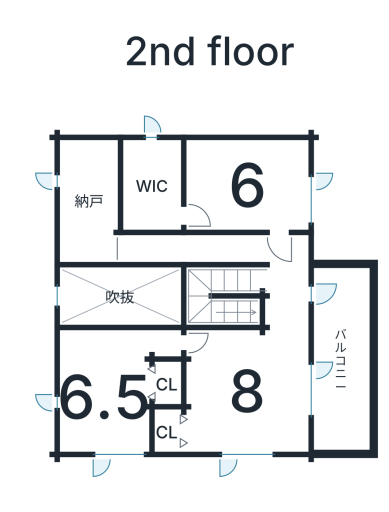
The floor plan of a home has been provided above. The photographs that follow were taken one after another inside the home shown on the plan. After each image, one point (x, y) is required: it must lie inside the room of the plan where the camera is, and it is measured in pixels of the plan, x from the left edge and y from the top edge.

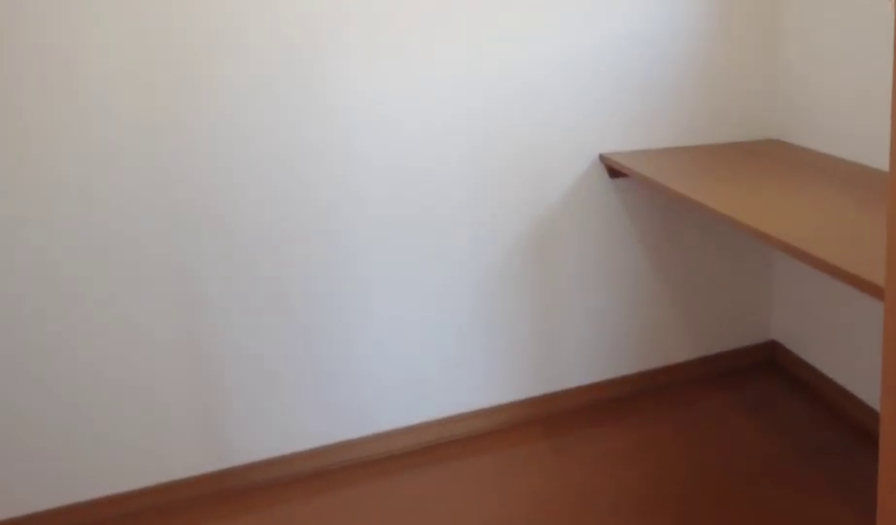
(153, 197)
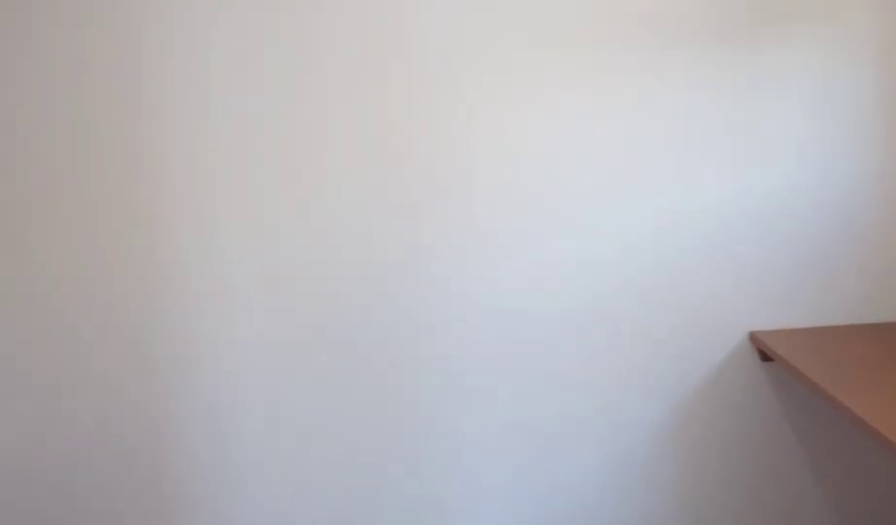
(153, 197)
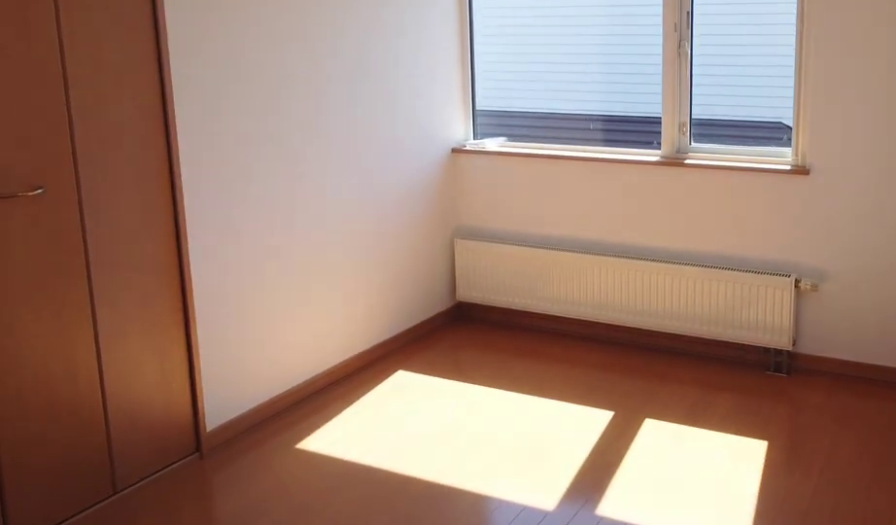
(100, 412)
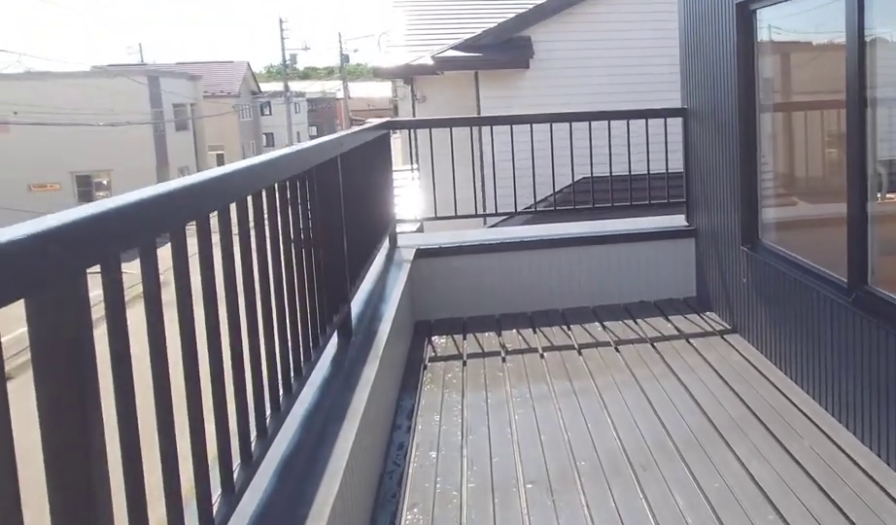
(341, 368)
